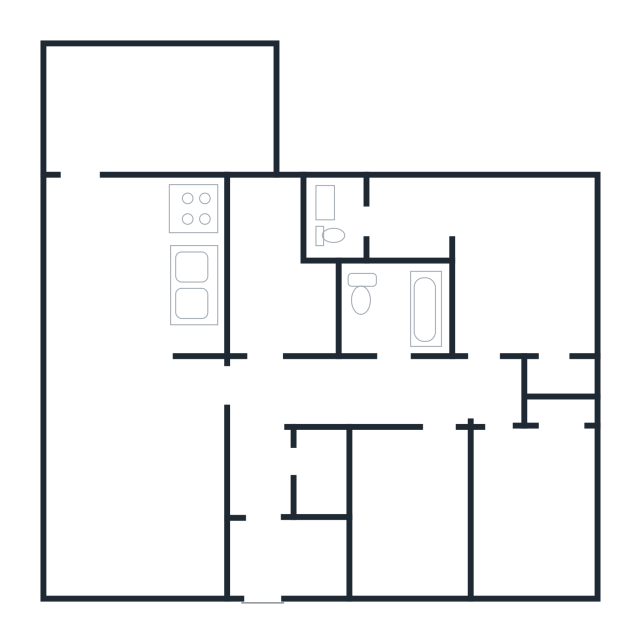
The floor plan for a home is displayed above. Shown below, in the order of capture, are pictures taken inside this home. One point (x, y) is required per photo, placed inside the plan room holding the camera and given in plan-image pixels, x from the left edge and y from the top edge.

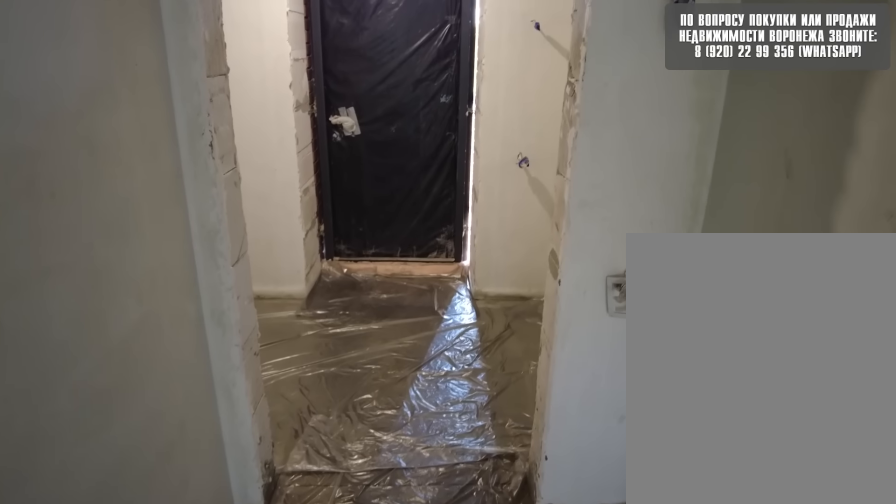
(281, 490)
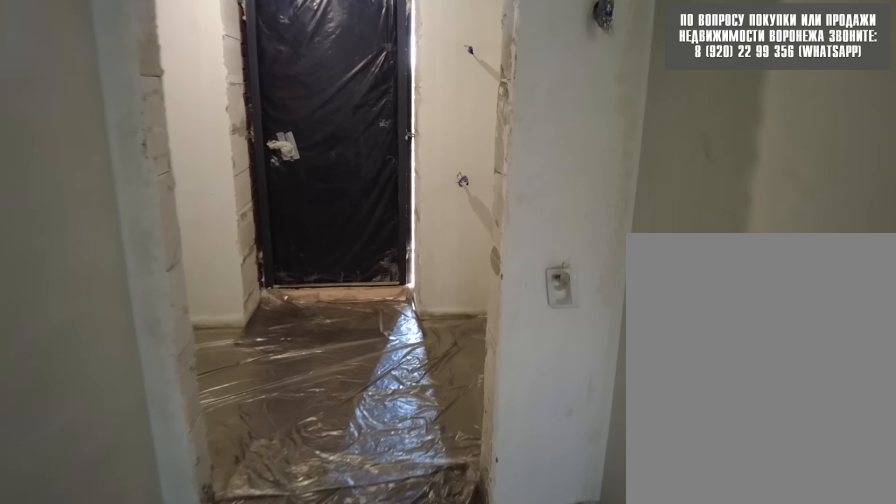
(281, 490)
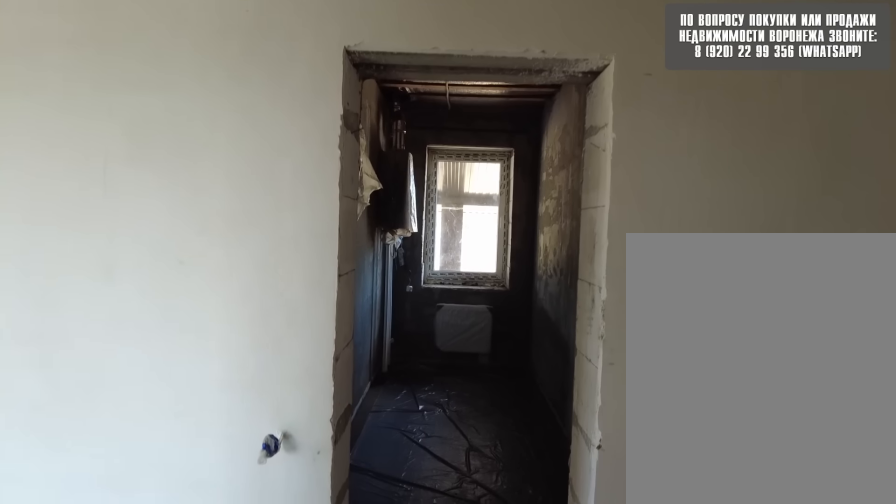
(281, 420)
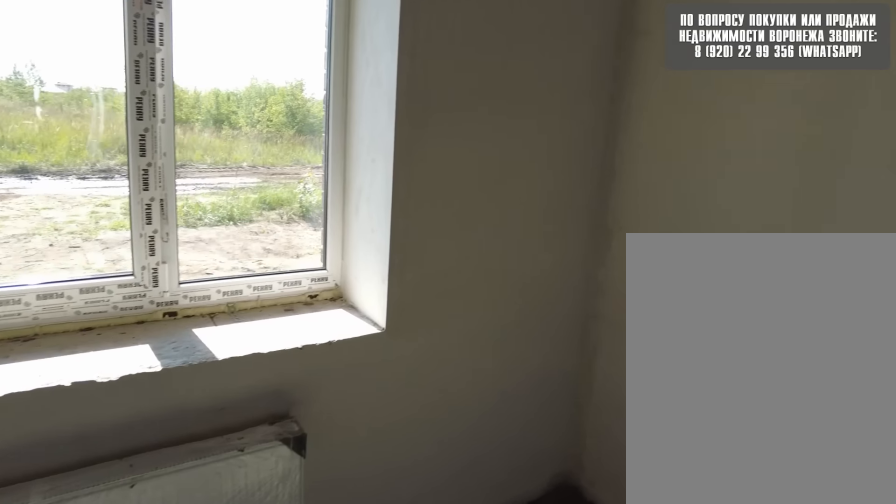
(103, 420)
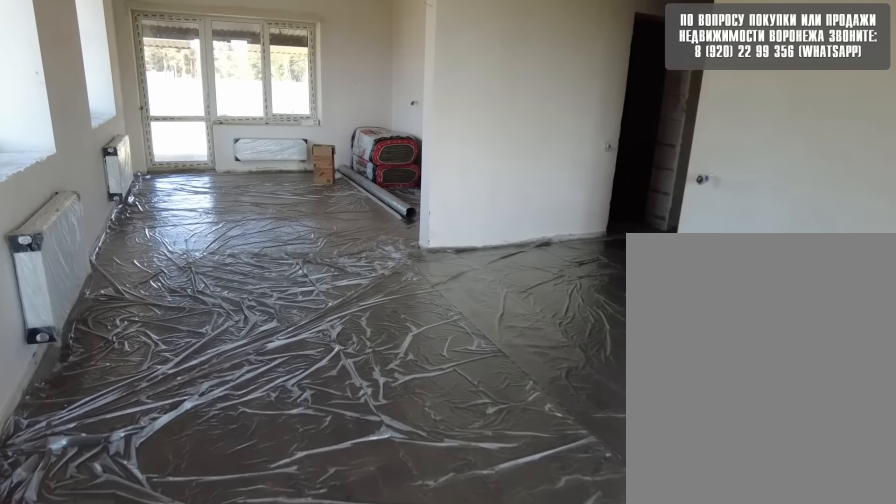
(104, 417)
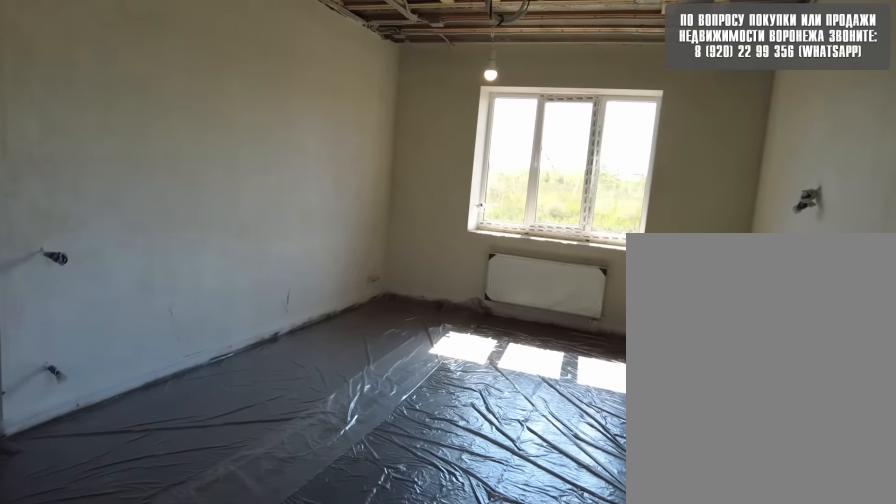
(107, 310)
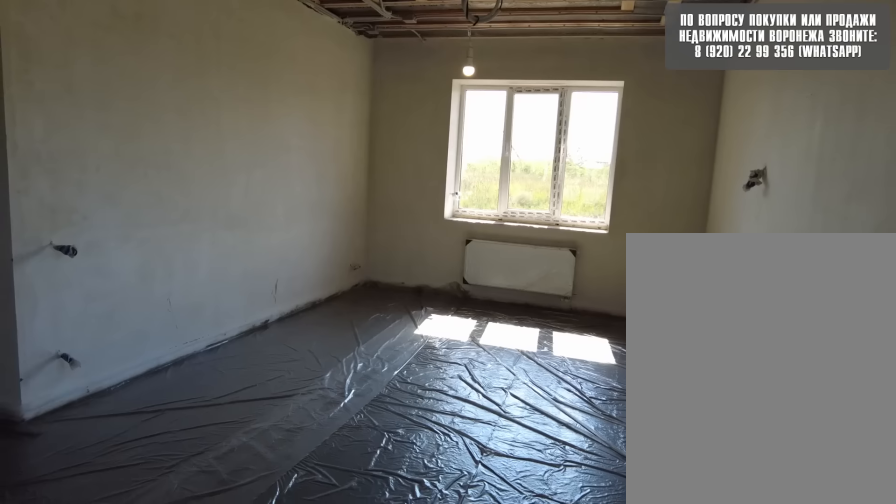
(107, 291)
